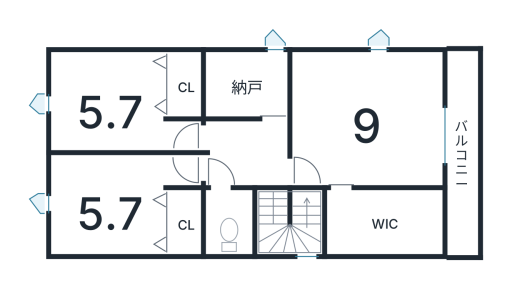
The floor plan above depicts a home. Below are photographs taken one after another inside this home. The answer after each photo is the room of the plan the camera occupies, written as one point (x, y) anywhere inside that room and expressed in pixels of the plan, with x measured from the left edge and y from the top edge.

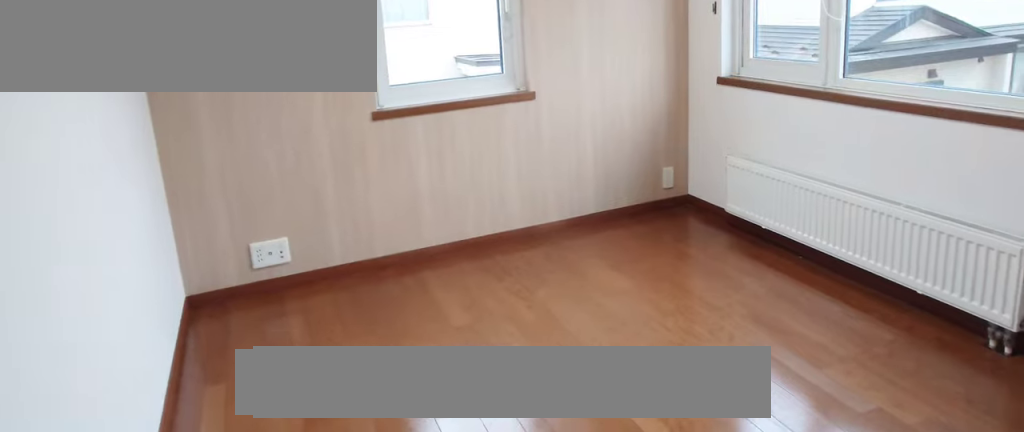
(115, 103)
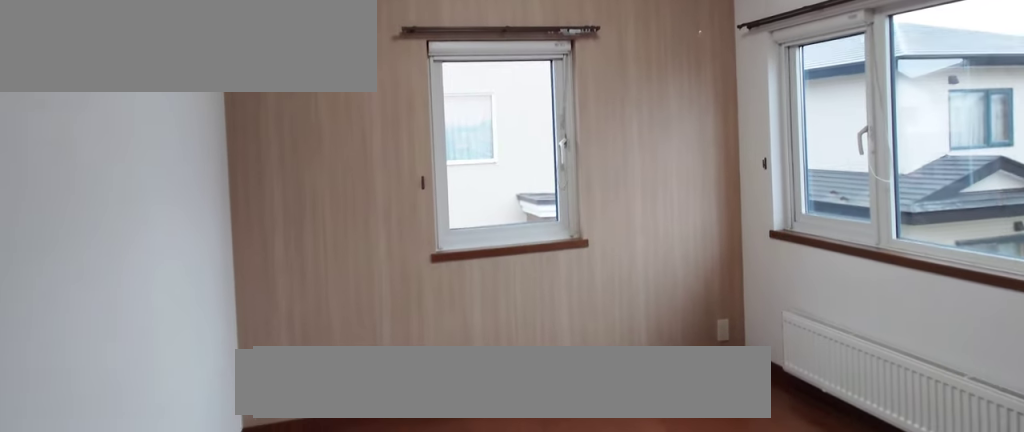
(115, 103)
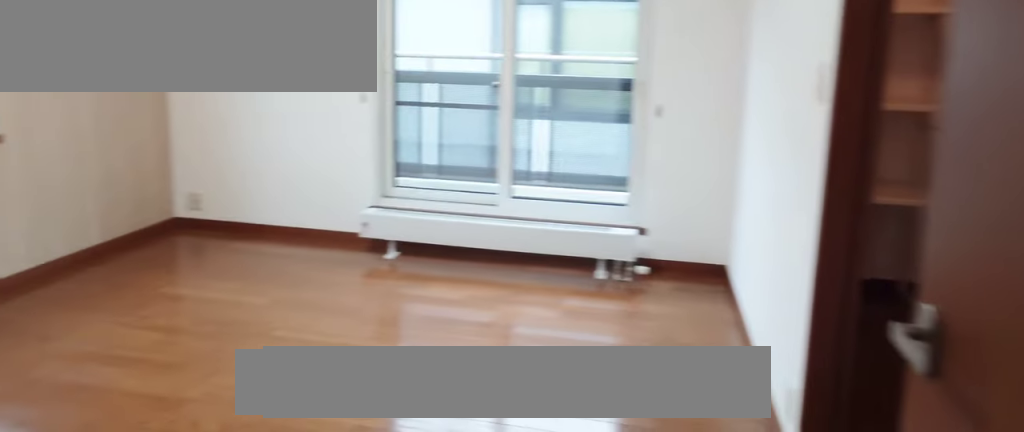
(369, 121)
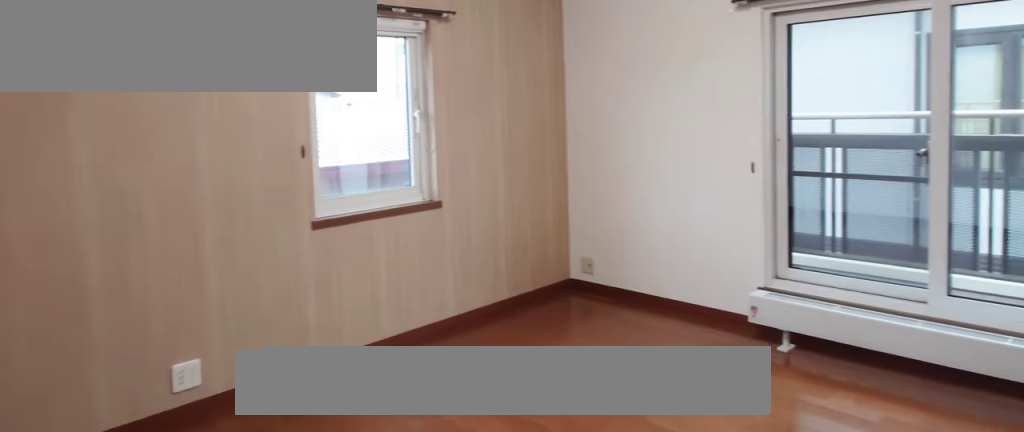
(369, 121)
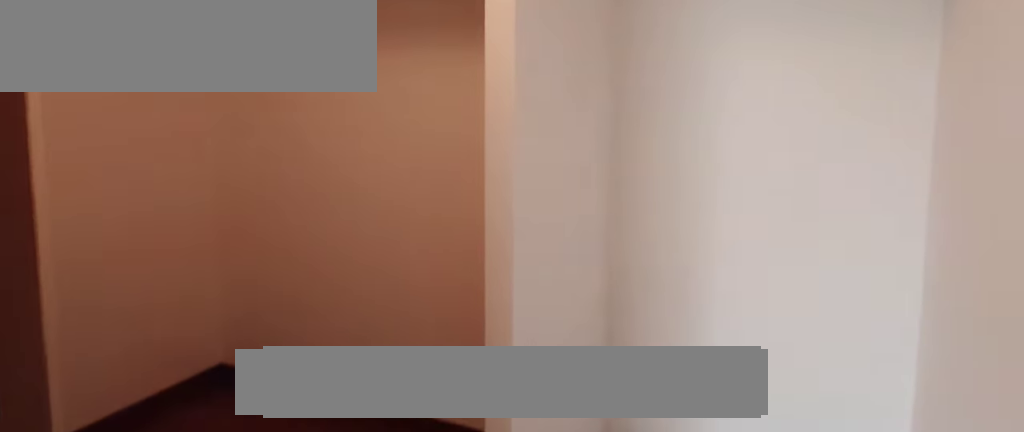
(382, 222)
